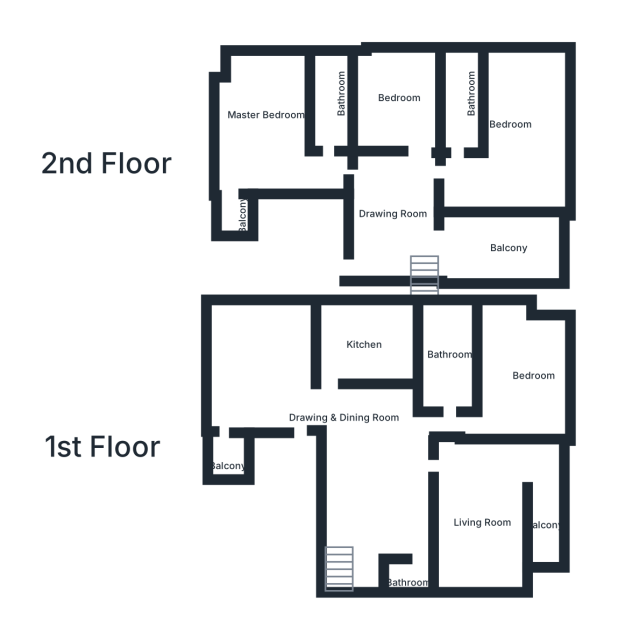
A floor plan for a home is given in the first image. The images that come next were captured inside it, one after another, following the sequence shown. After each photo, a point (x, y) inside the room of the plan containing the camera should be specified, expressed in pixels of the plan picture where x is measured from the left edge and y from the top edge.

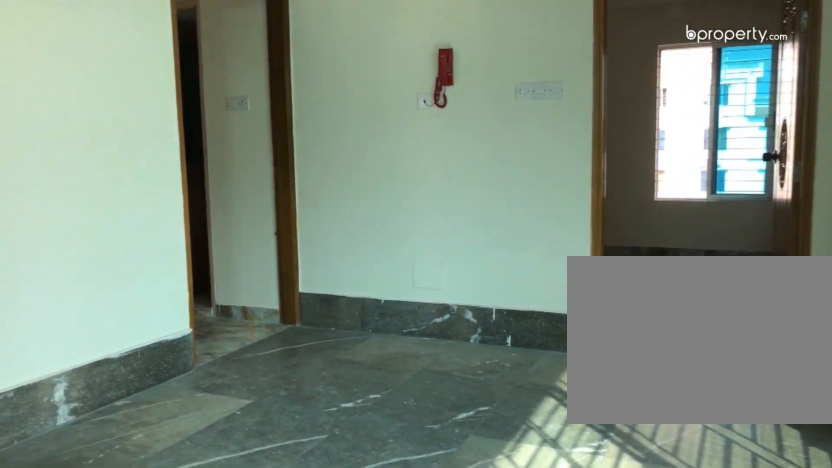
(399, 220)
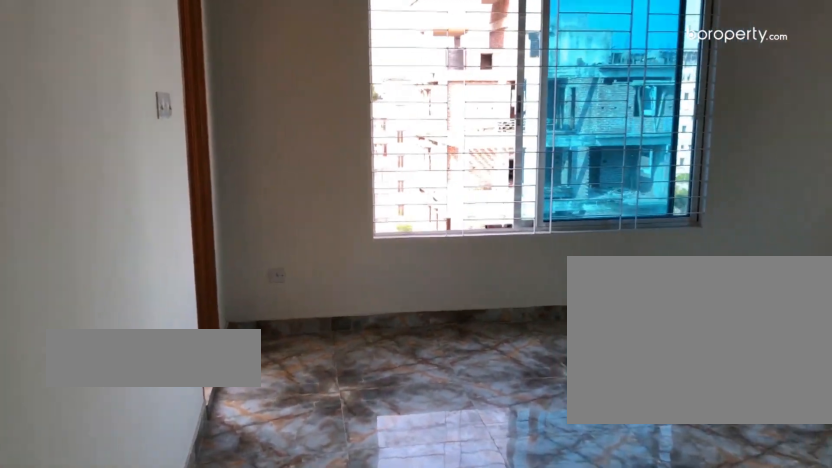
(269, 141)
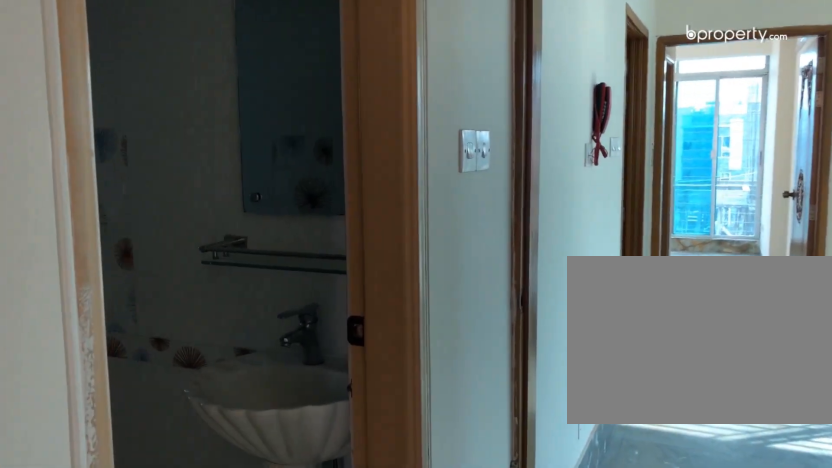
(269, 141)
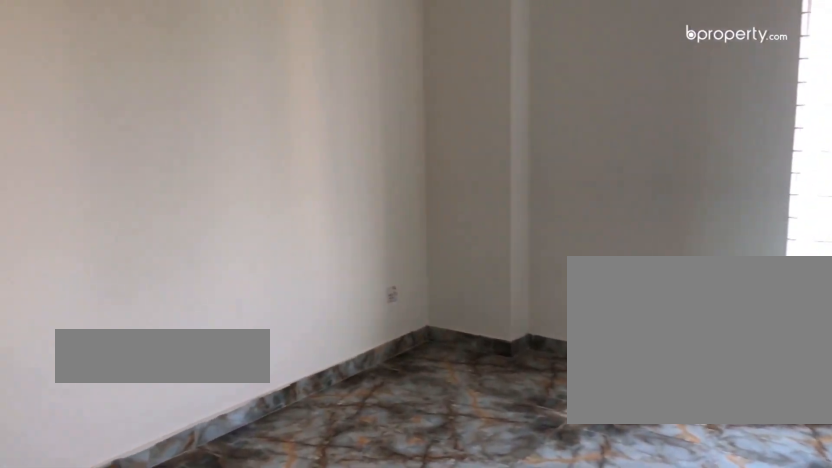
(404, 100)
